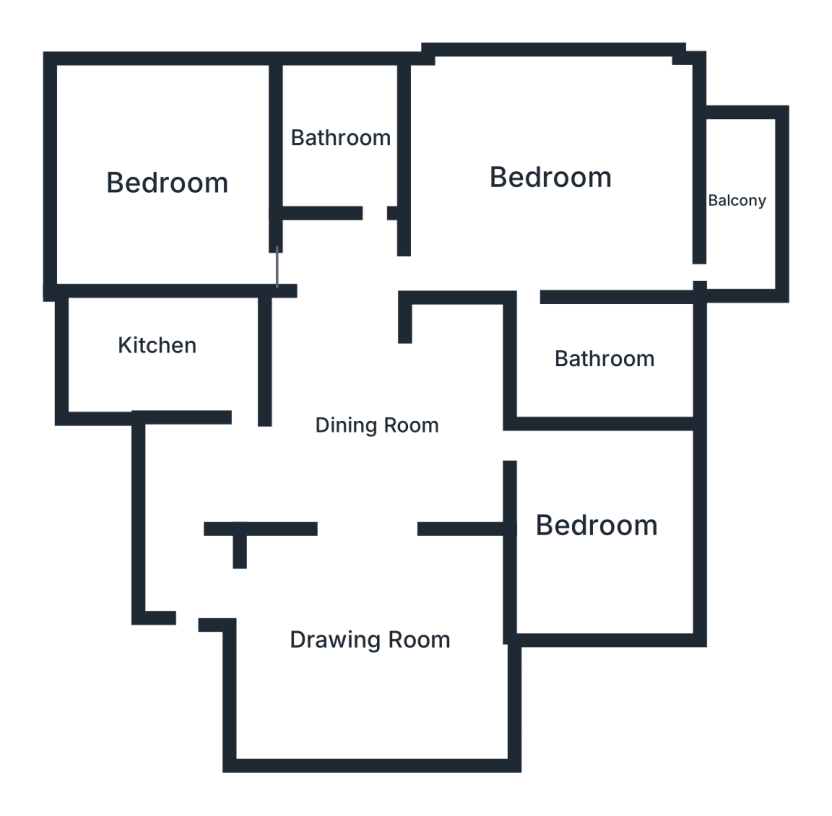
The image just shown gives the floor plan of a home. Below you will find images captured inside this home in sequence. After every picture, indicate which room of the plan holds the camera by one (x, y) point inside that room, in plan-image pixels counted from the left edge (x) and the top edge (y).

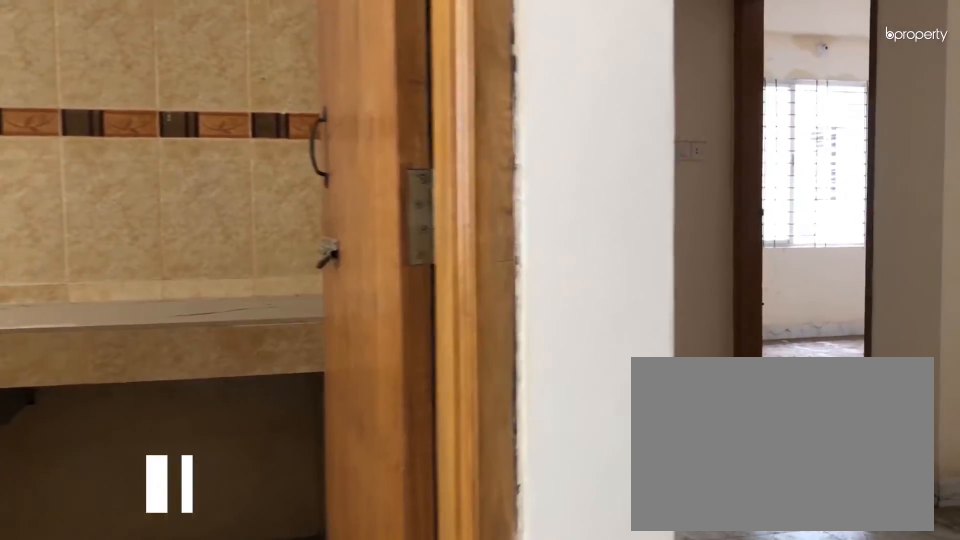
(373, 429)
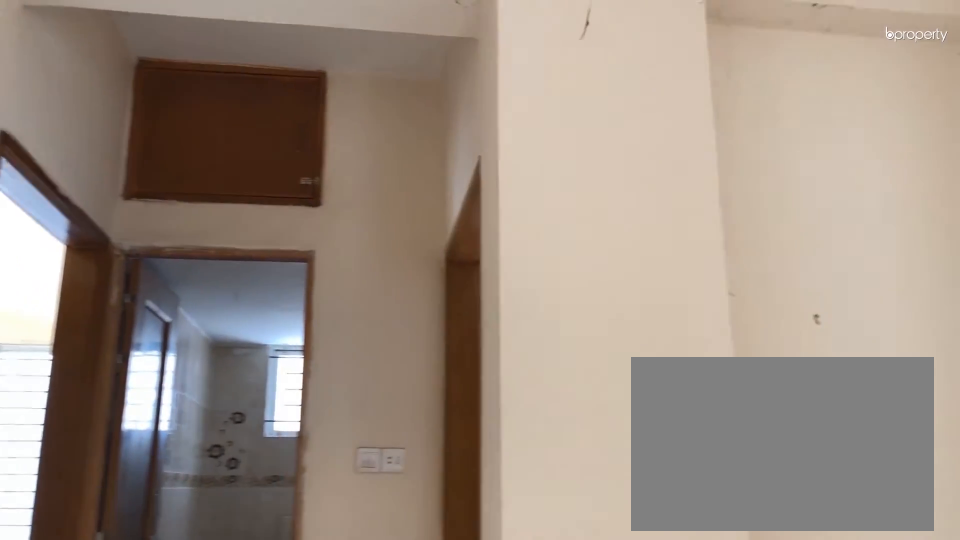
(377, 426)
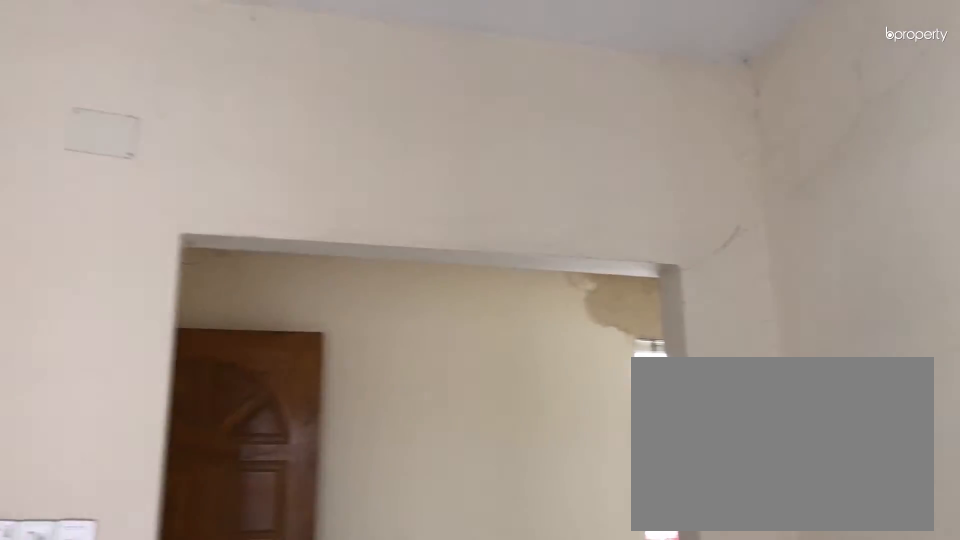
(384, 654)
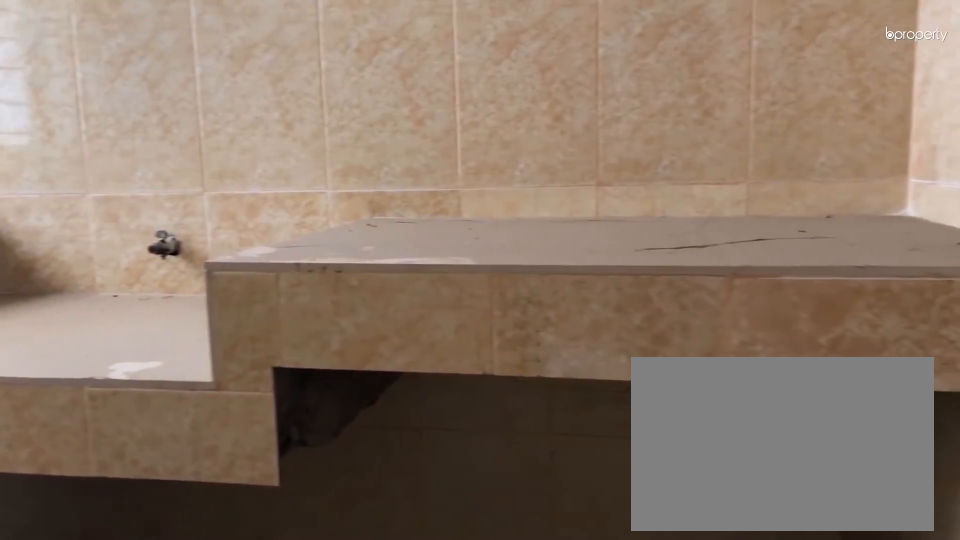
(158, 346)
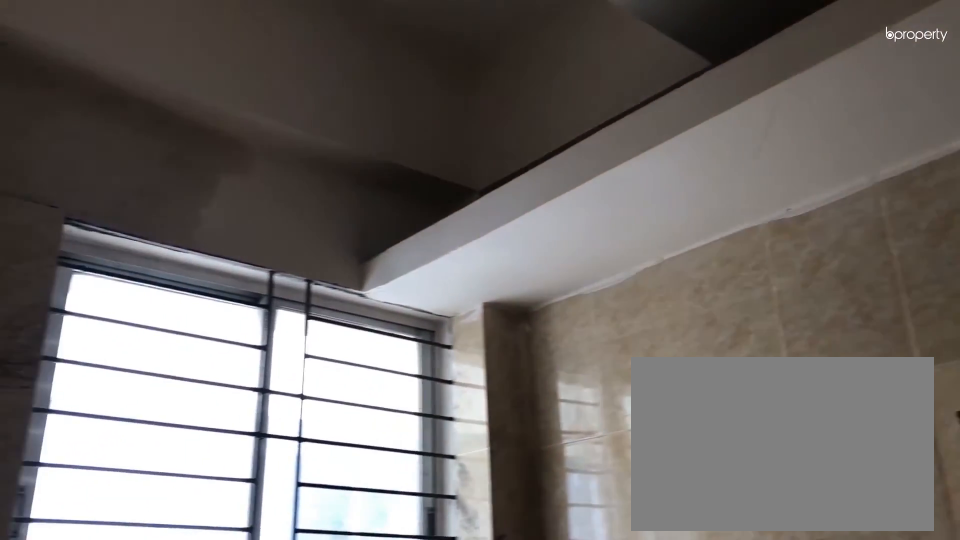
(158, 347)
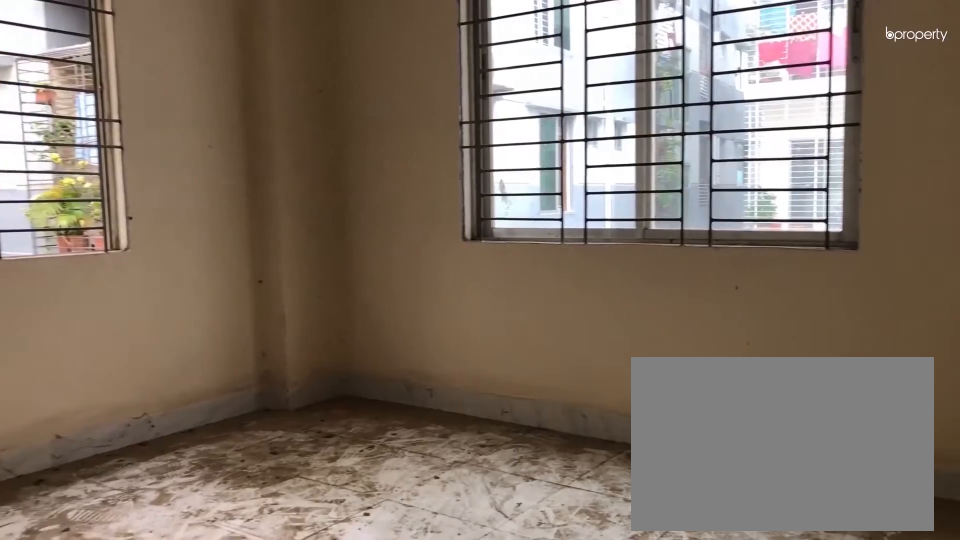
(163, 185)
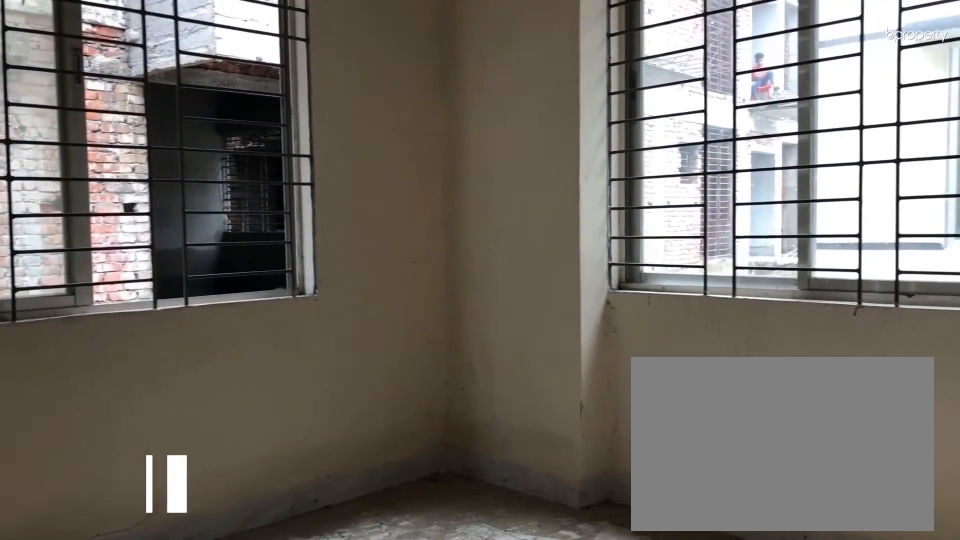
(595, 521)
